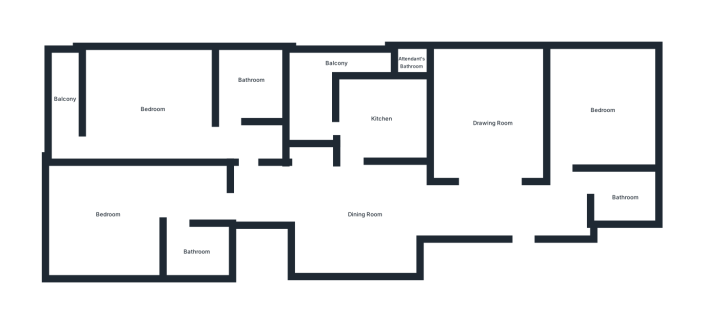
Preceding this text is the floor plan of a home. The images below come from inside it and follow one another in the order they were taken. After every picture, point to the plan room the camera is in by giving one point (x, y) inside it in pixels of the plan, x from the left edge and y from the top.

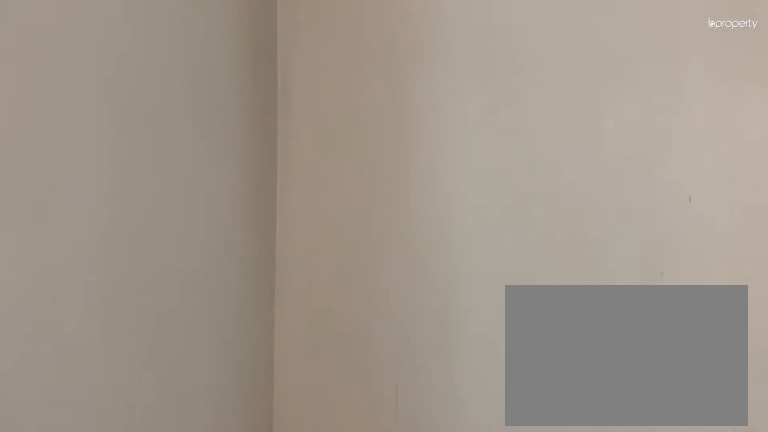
(360, 225)
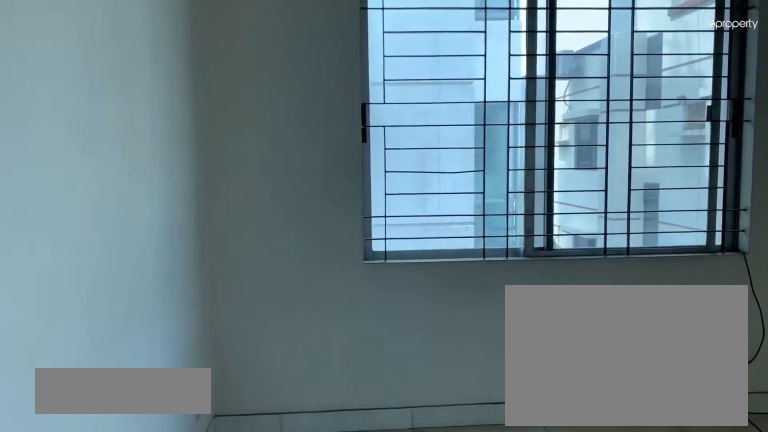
(604, 107)
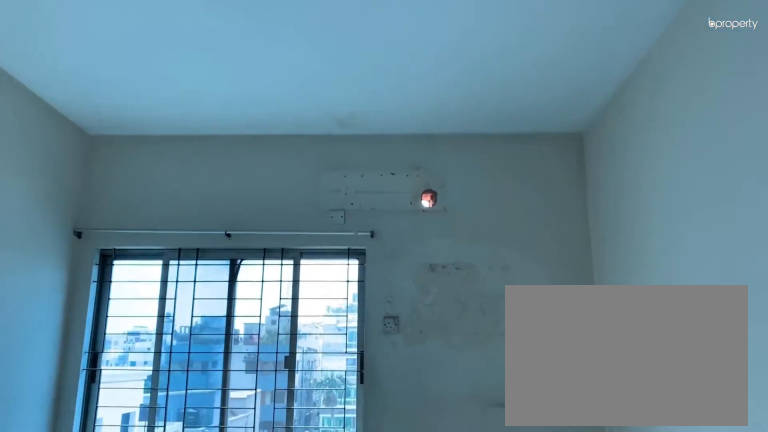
(106, 228)
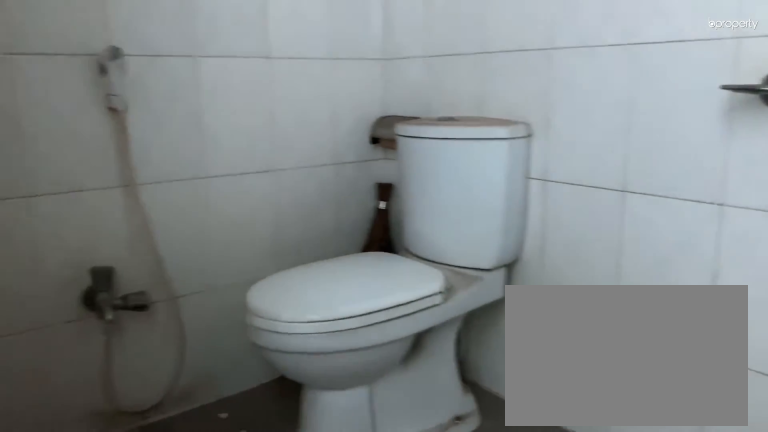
(197, 250)
